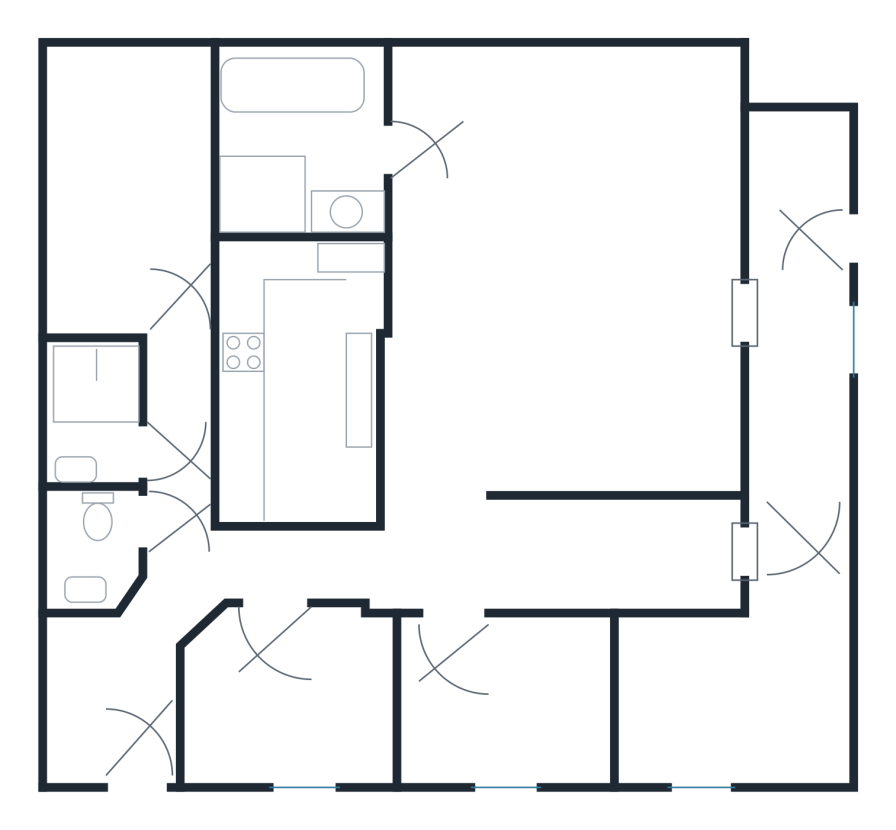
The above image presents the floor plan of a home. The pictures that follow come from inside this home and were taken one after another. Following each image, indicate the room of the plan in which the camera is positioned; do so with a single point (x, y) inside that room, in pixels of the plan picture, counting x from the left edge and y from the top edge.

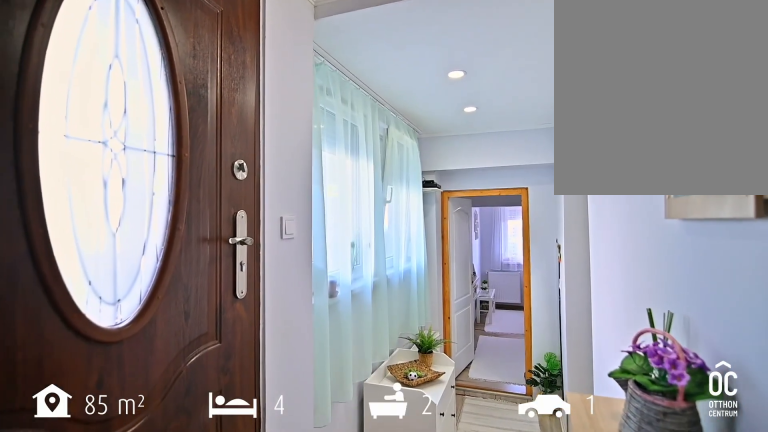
(806, 256)
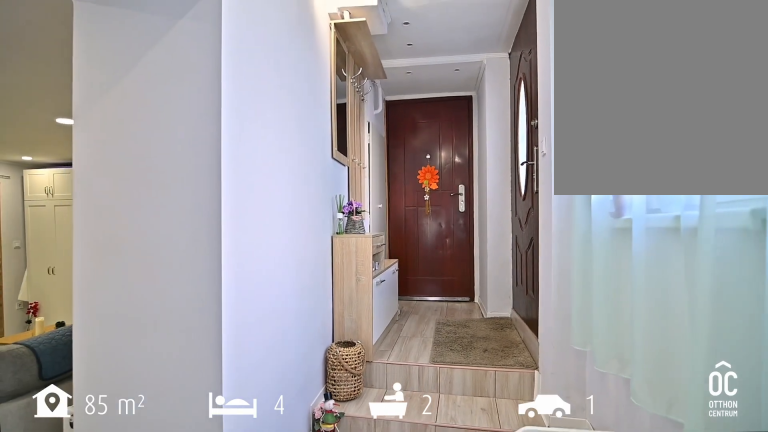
(806, 256)
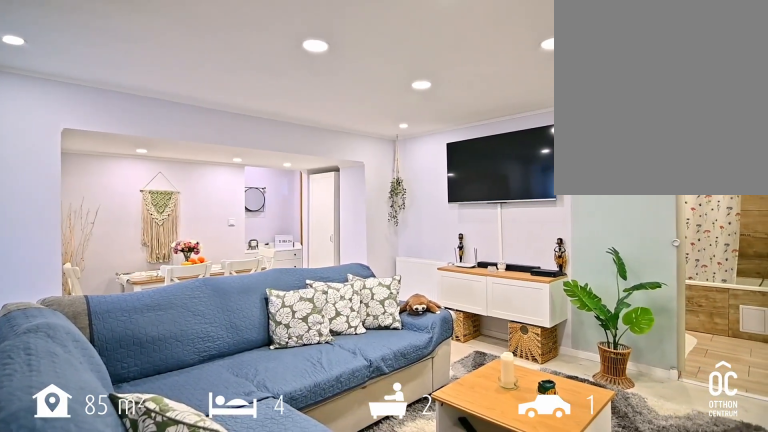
(567, 396)
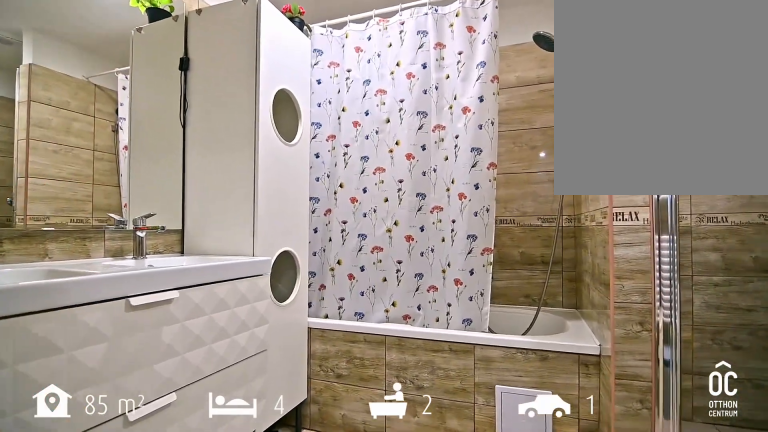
(291, 151)
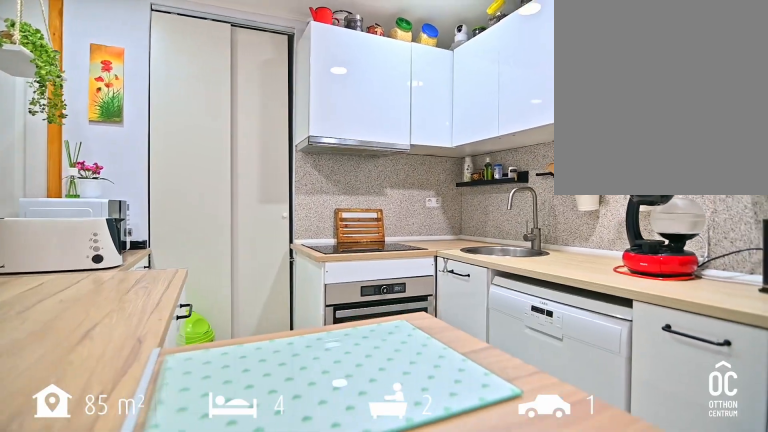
(292, 403)
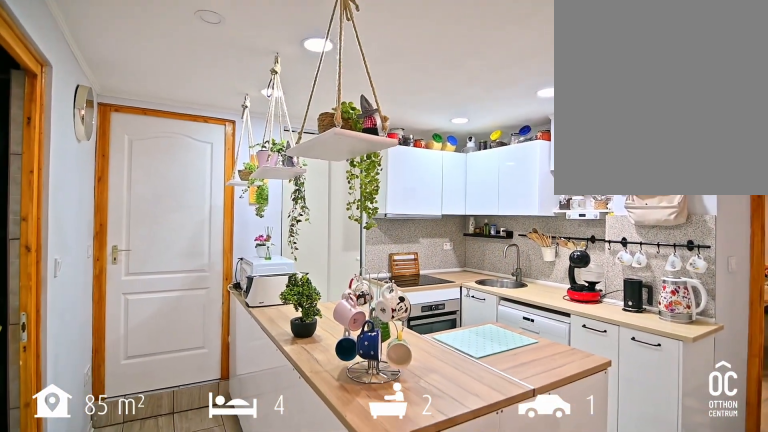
(291, 403)
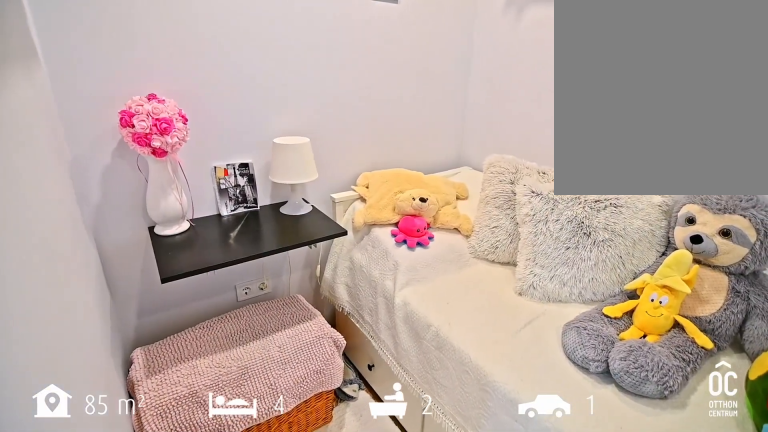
(291, 700)
